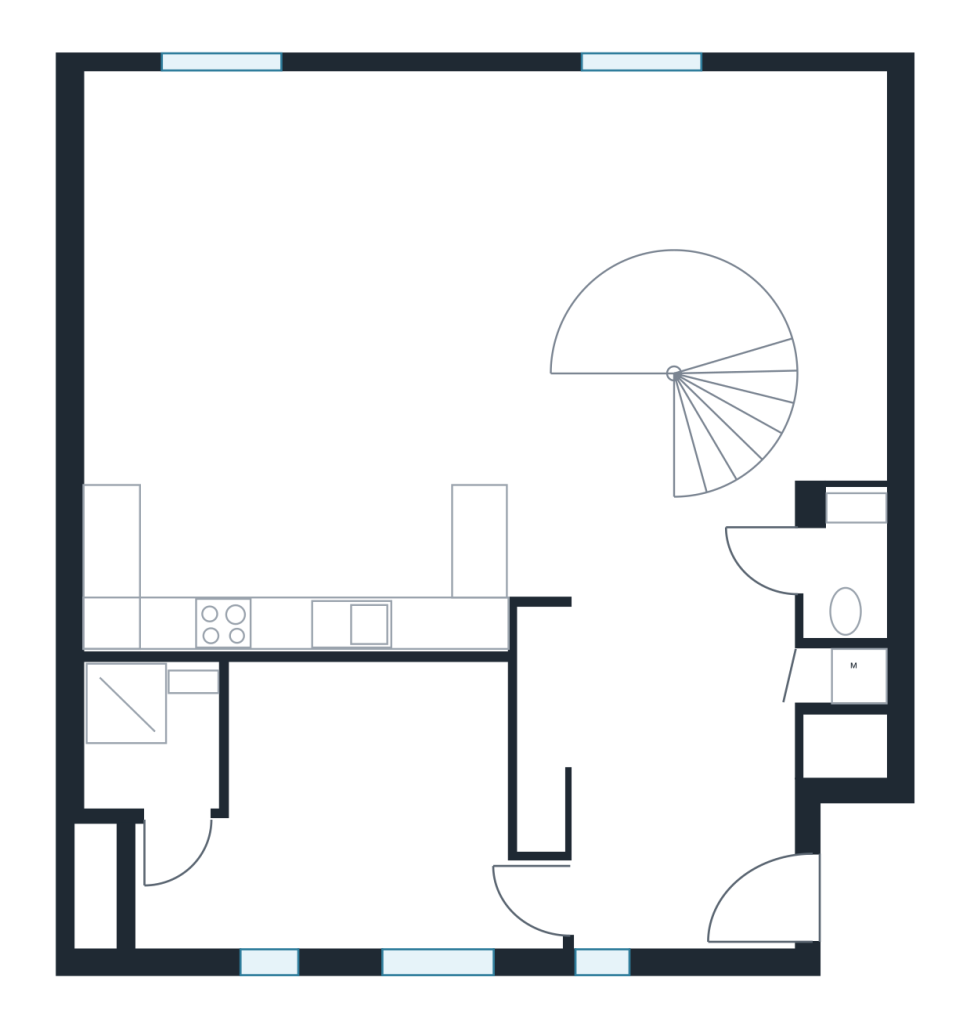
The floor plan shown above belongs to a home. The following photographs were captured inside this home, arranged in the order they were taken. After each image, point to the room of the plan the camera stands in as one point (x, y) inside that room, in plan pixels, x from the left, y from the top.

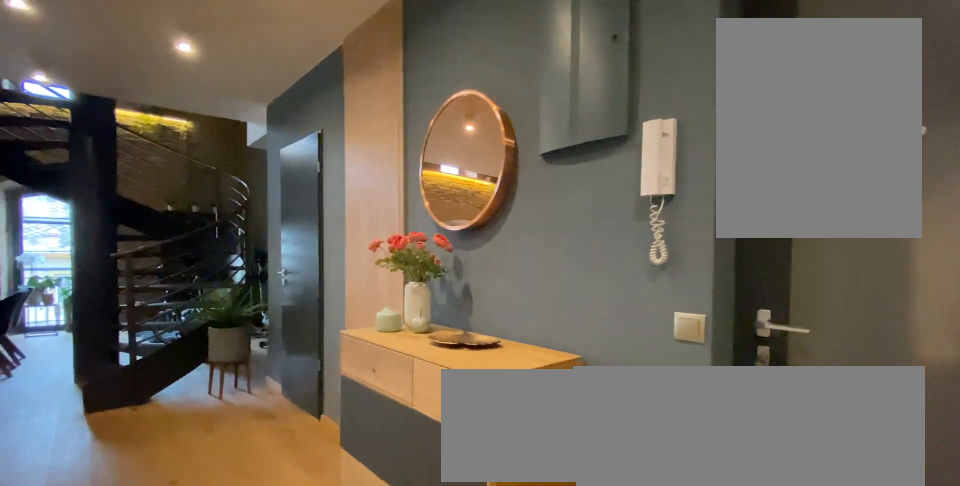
(690, 789)
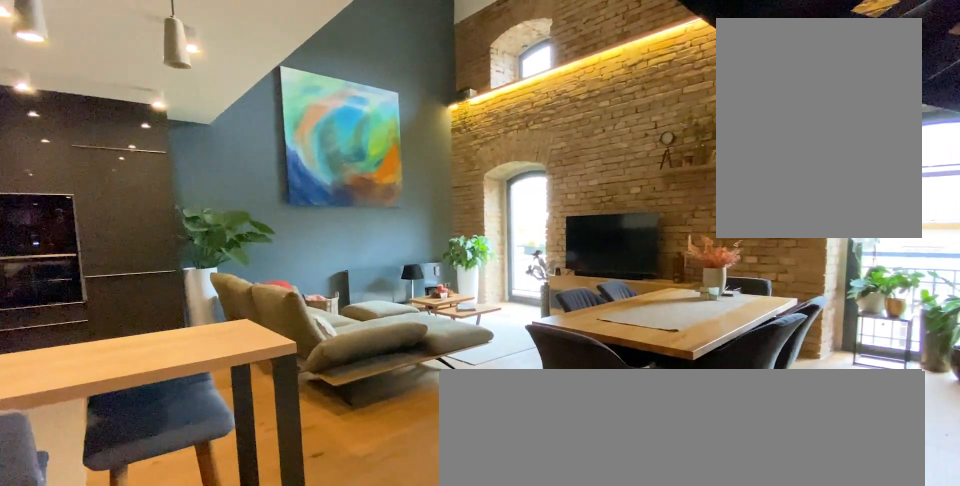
(356, 357)
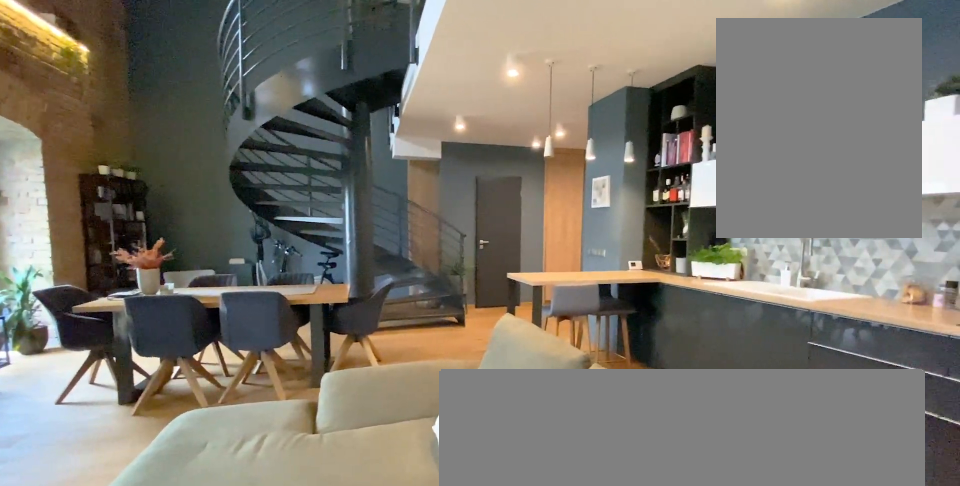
(356, 357)
